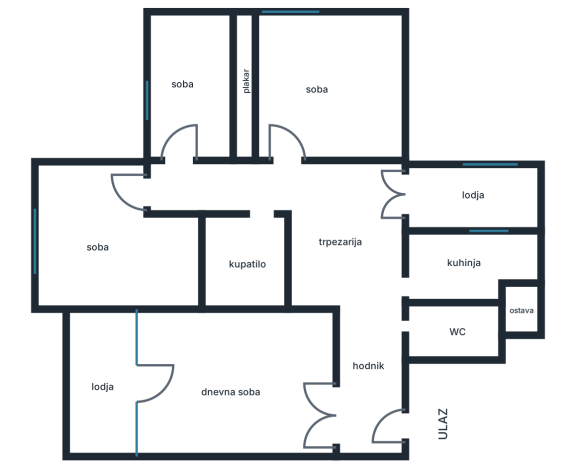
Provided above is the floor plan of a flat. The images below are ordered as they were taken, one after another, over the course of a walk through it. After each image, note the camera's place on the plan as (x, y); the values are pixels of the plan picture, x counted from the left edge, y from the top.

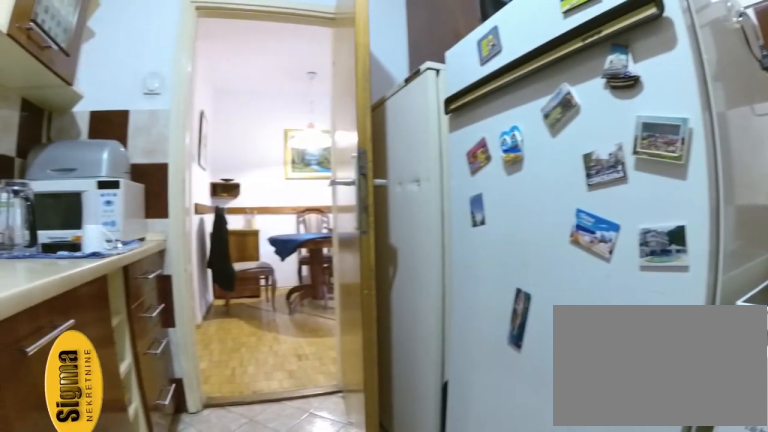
(517, 278)
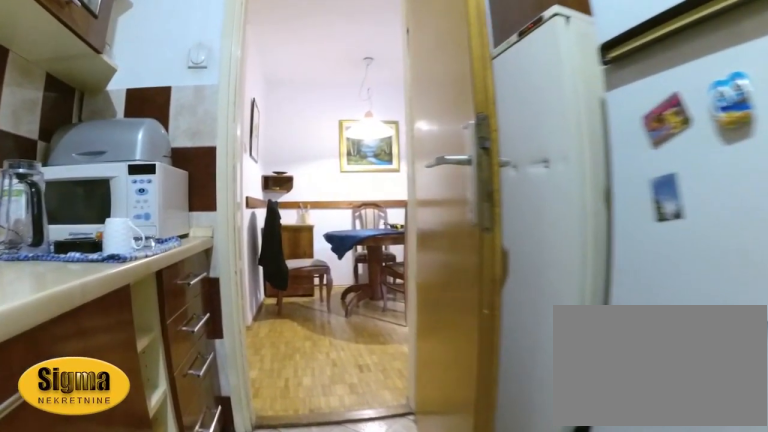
(497, 271)
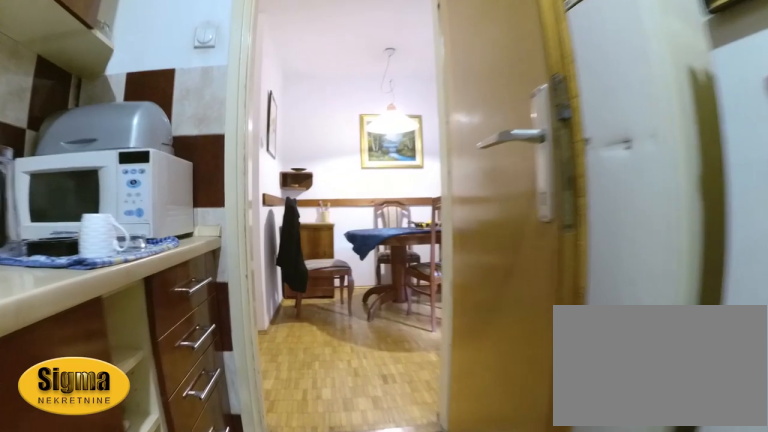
(487, 271)
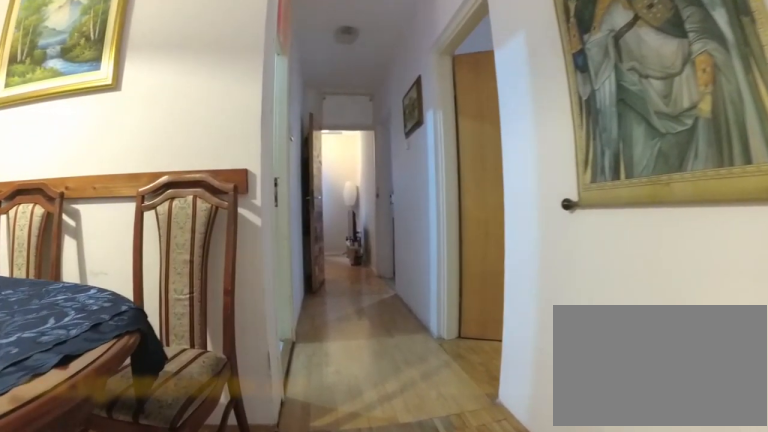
(391, 210)
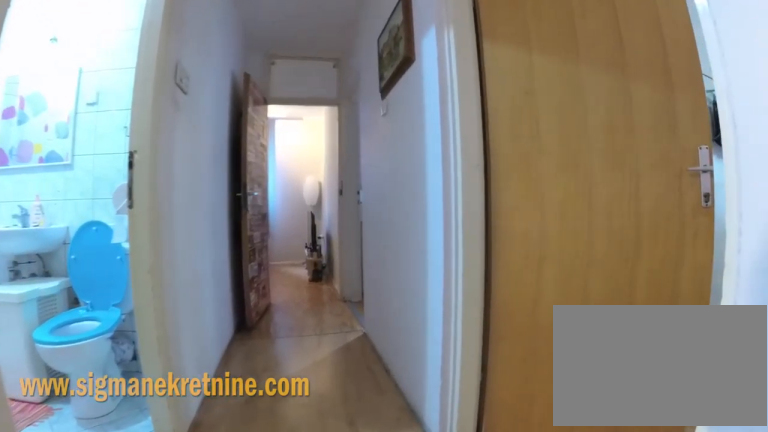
(335, 195)
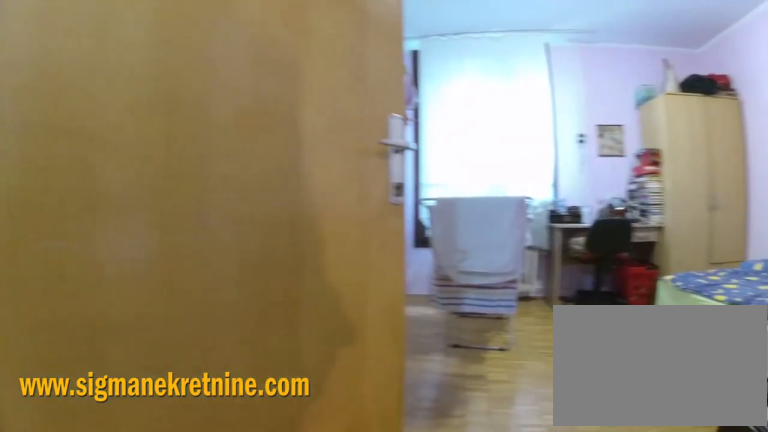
(298, 198)
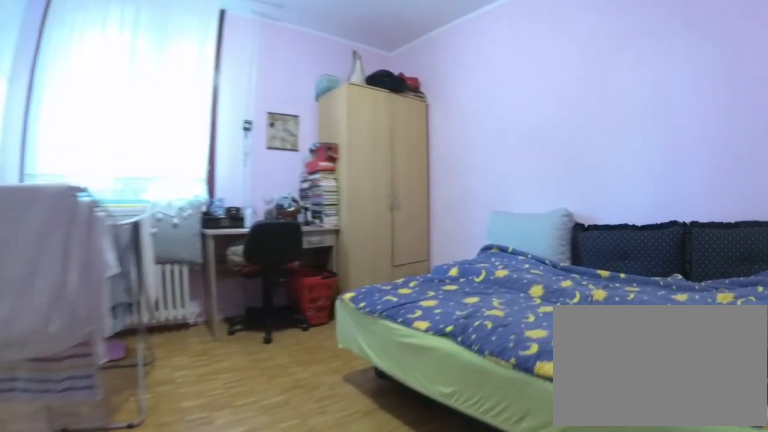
(293, 175)
